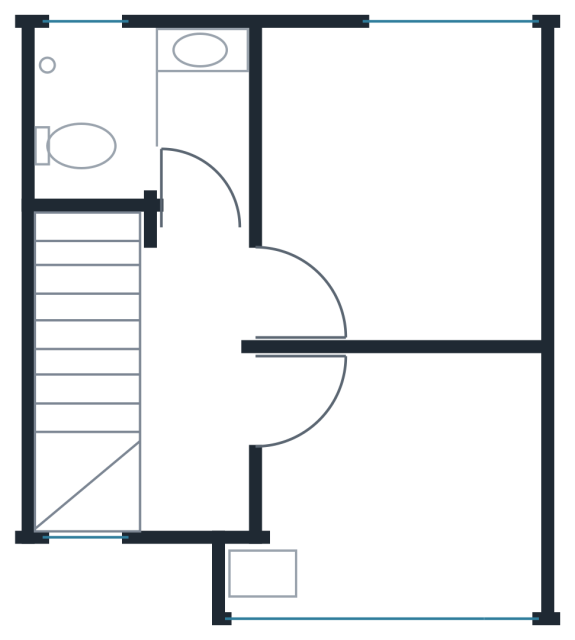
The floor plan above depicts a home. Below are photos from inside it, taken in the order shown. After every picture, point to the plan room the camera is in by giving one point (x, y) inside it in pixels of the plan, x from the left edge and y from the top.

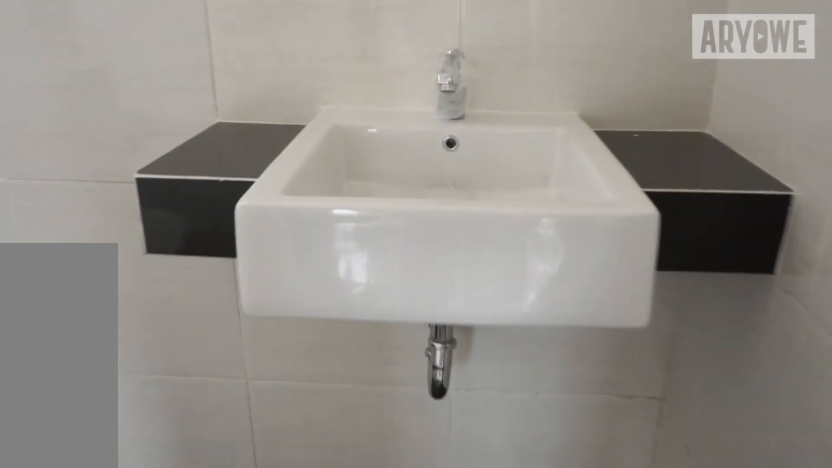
(148, 120)
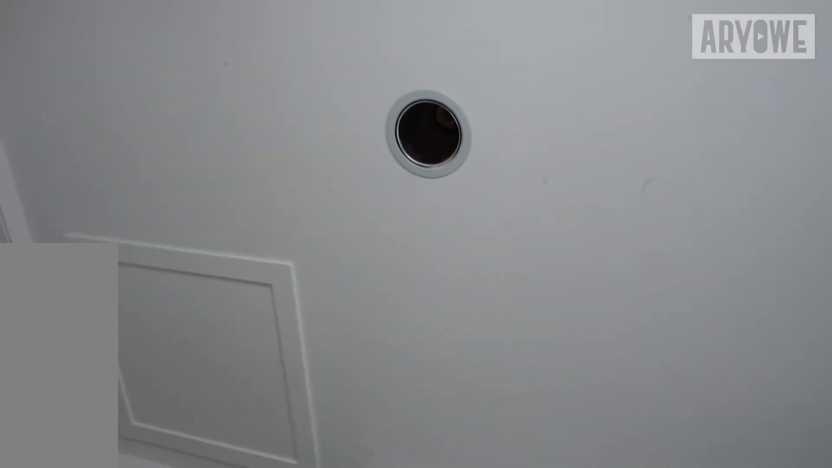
(148, 120)
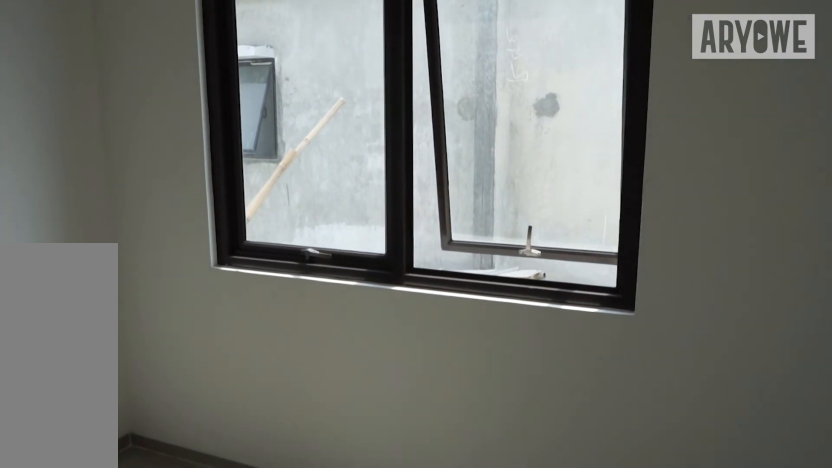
(398, 183)
